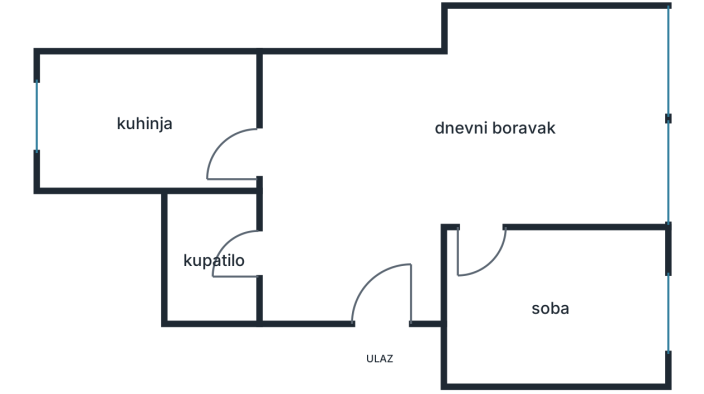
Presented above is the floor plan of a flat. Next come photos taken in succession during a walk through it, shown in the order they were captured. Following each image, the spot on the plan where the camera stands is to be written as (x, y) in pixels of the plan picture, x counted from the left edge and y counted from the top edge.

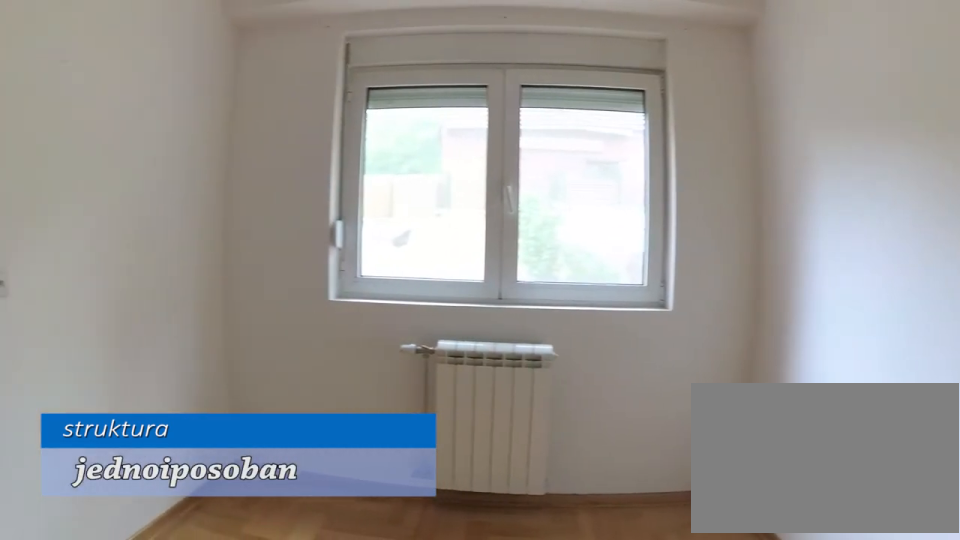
(470, 297)
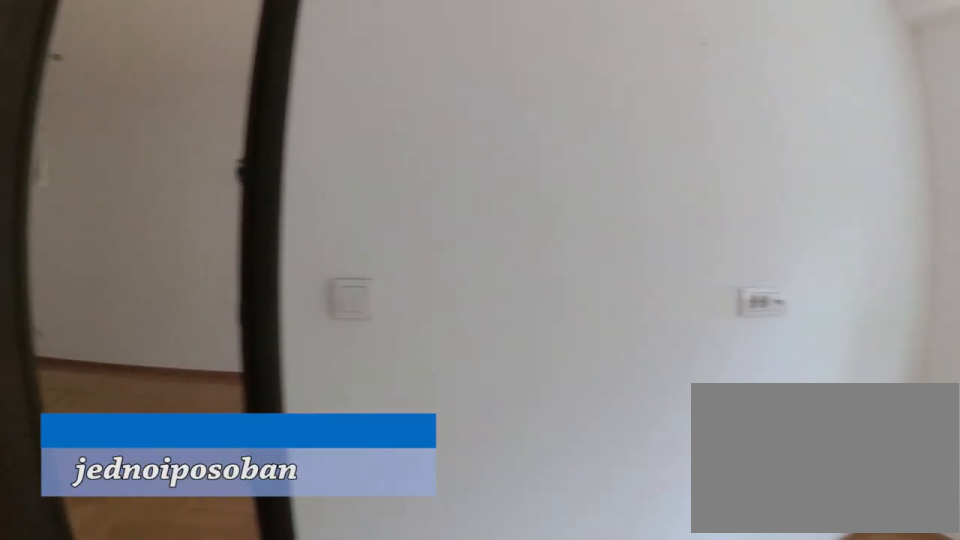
(480, 301)
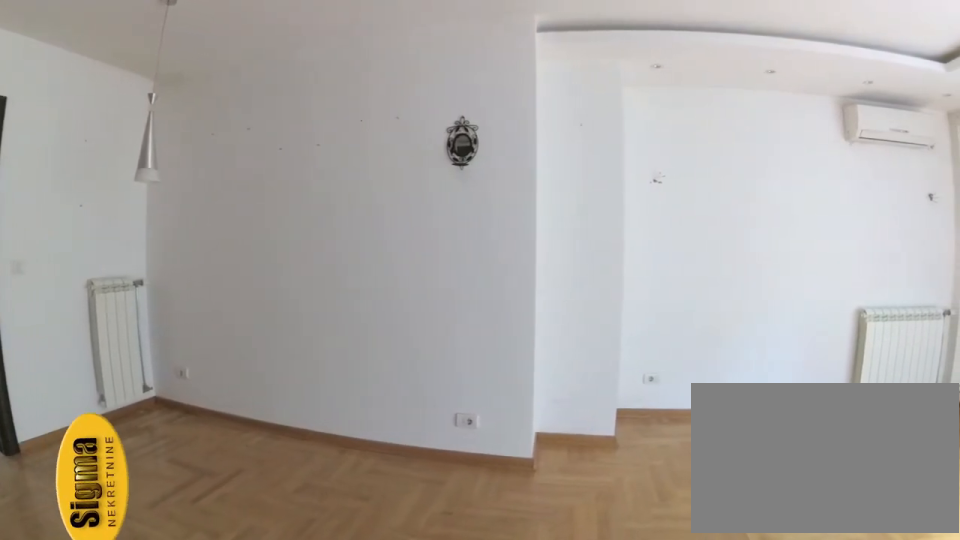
(486, 218)
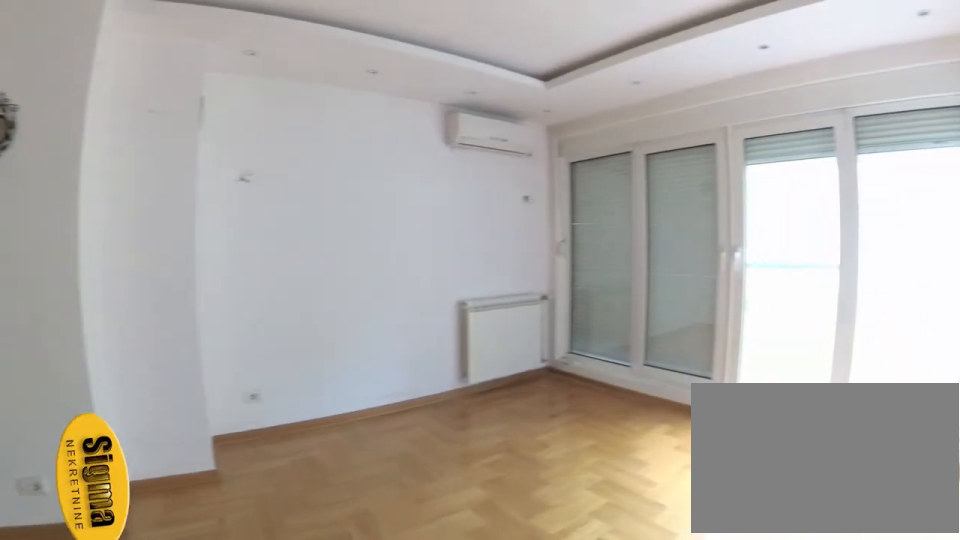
(481, 208)
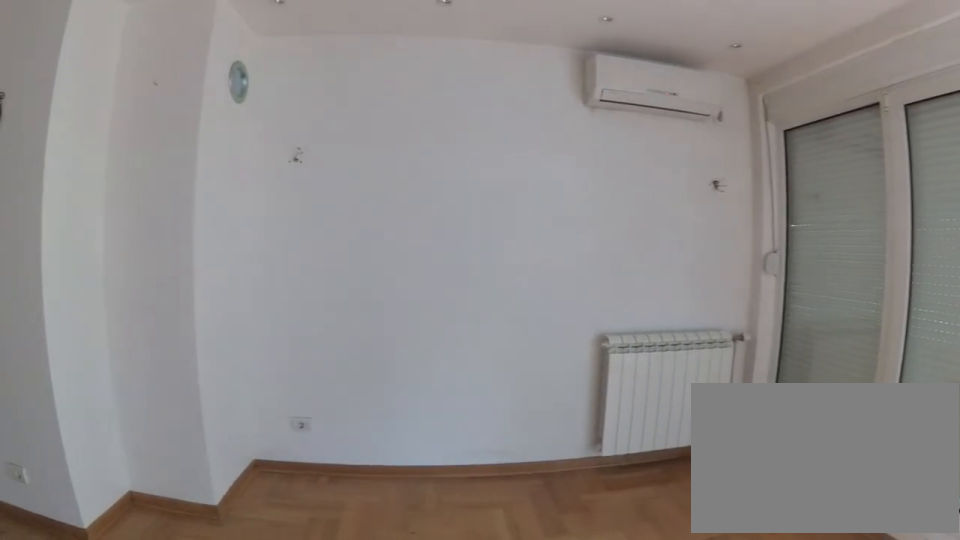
(543, 218)
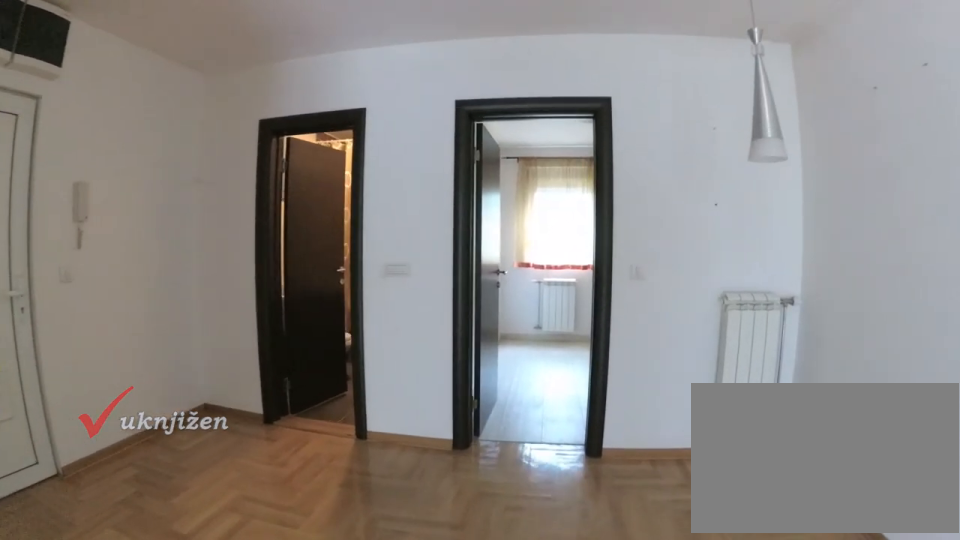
(463, 178)
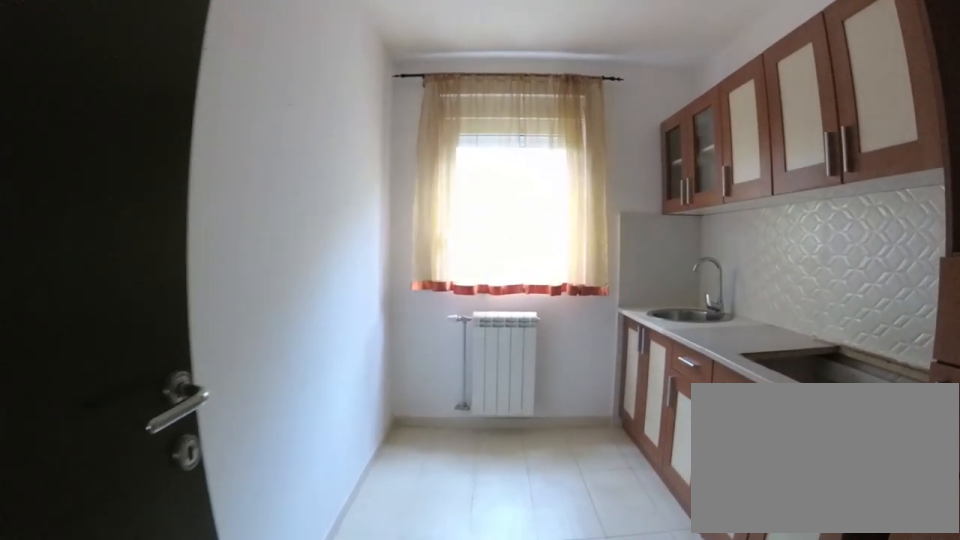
(281, 151)
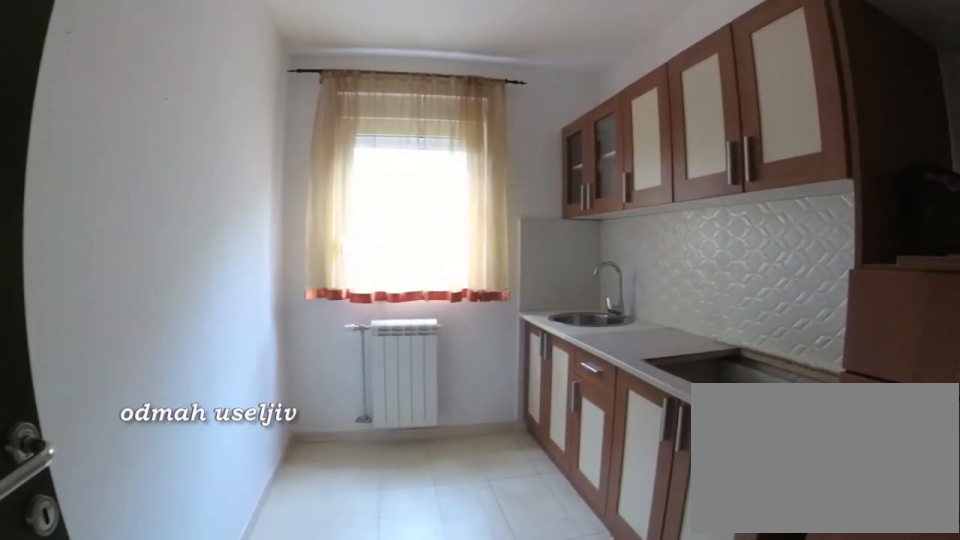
(261, 153)
